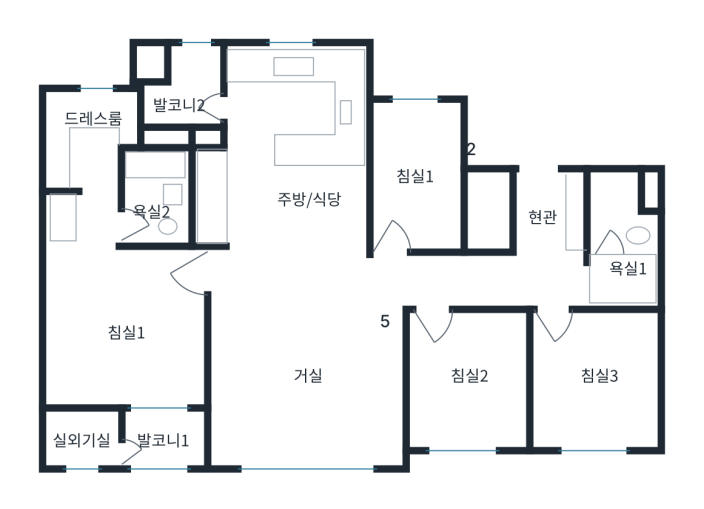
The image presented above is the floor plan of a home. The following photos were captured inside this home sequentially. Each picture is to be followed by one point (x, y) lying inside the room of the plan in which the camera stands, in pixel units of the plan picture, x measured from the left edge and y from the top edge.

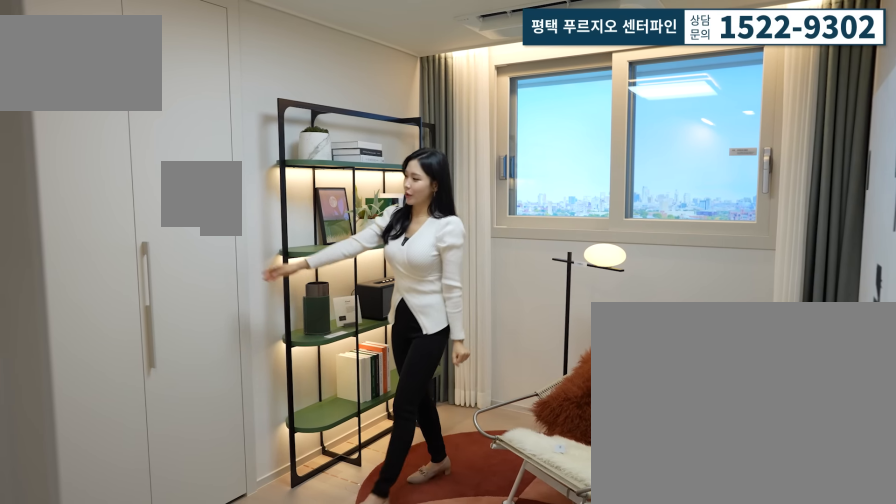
(471, 396)
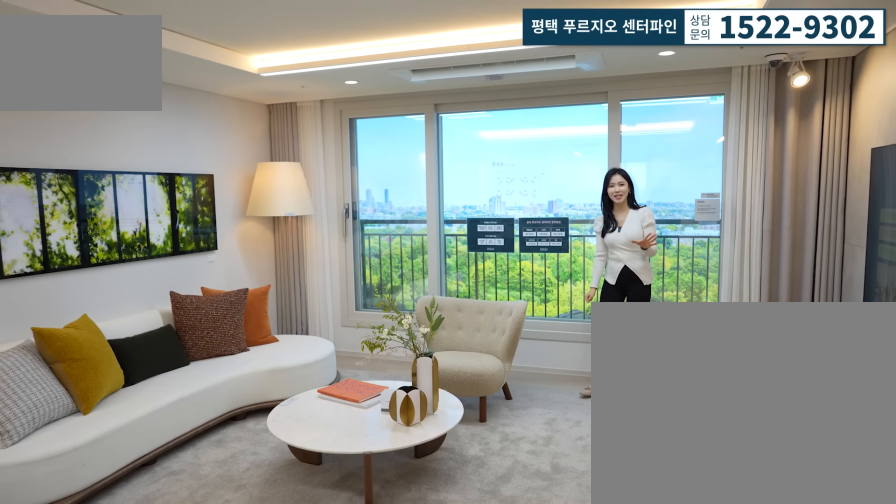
(301, 392)
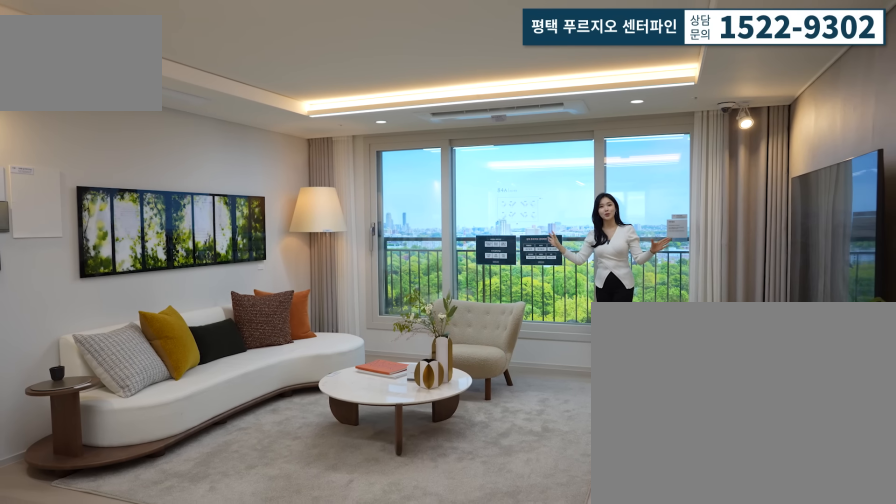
(301, 392)
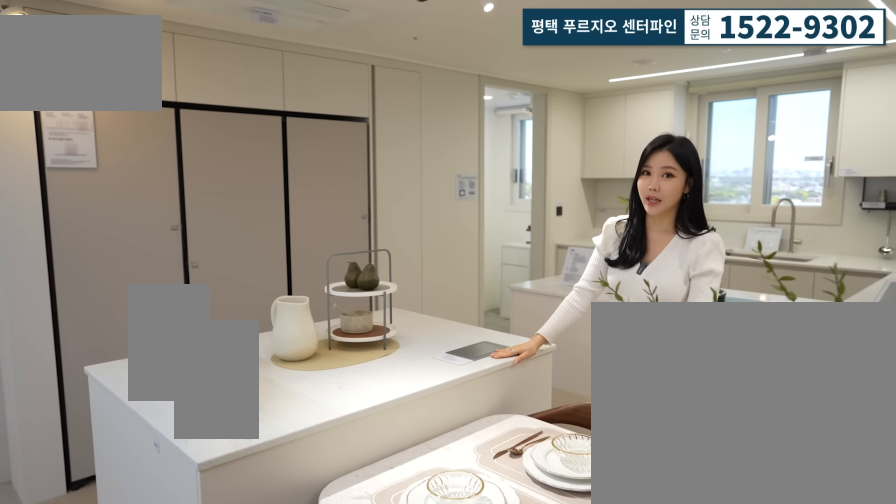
(301, 170)
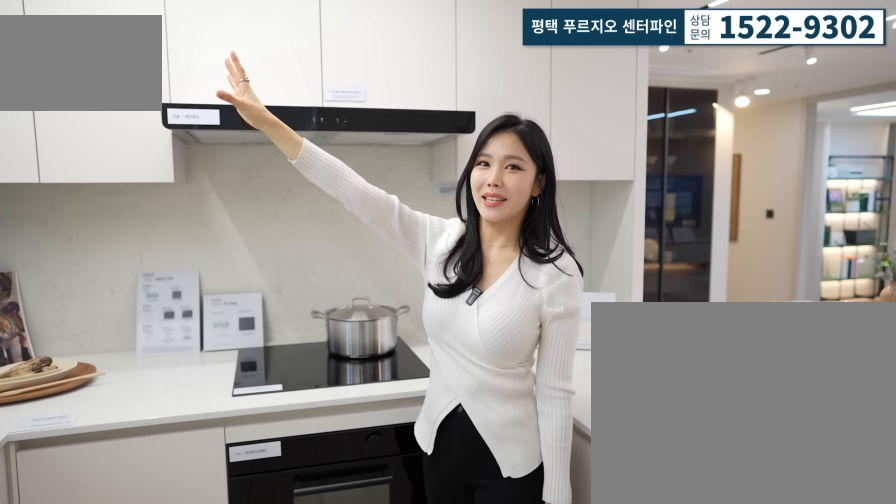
(301, 170)
